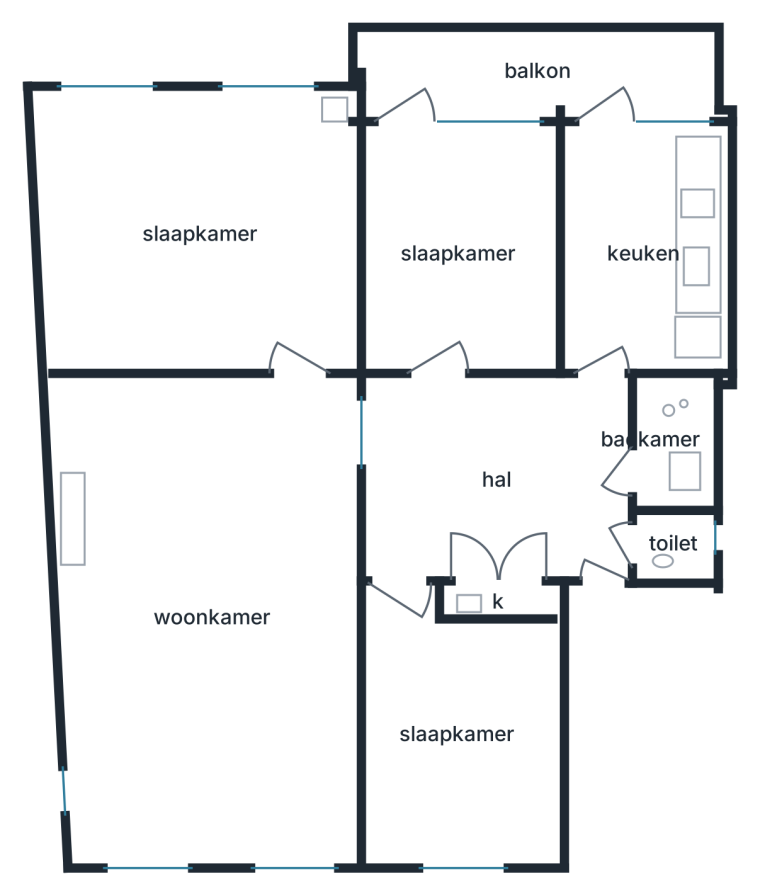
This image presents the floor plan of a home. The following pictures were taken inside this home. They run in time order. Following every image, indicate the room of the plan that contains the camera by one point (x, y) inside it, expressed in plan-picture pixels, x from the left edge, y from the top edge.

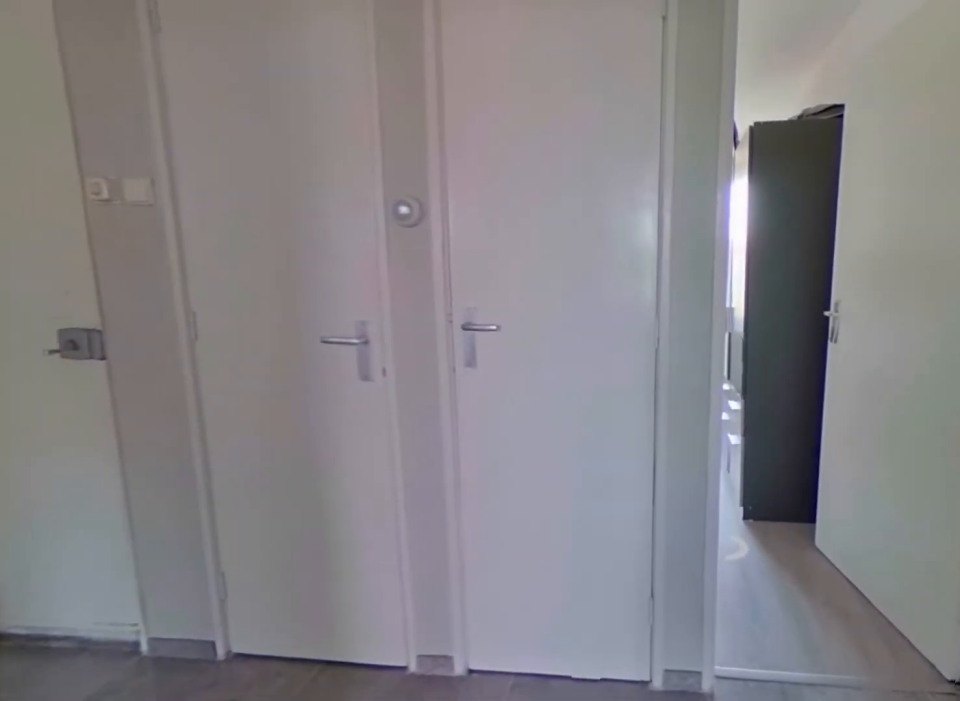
(494, 473)
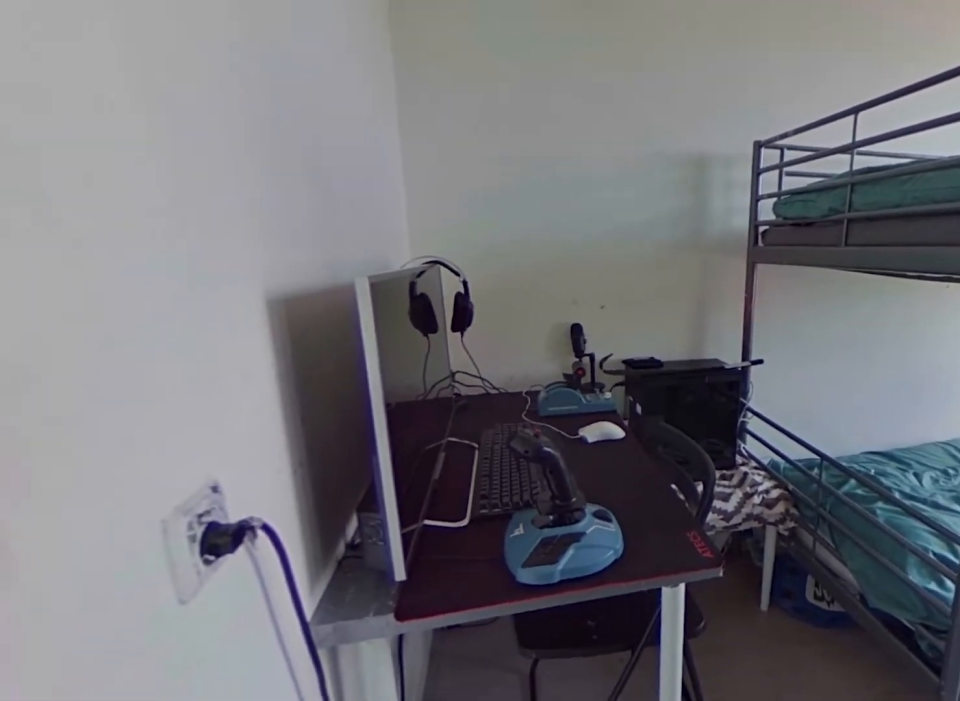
(457, 735)
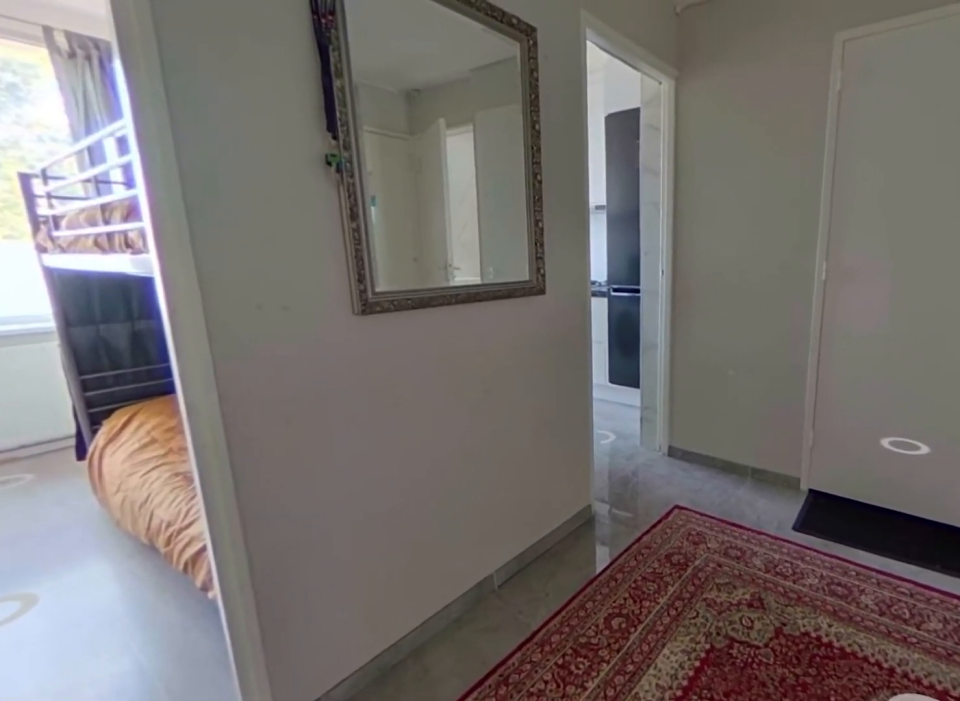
(494, 473)
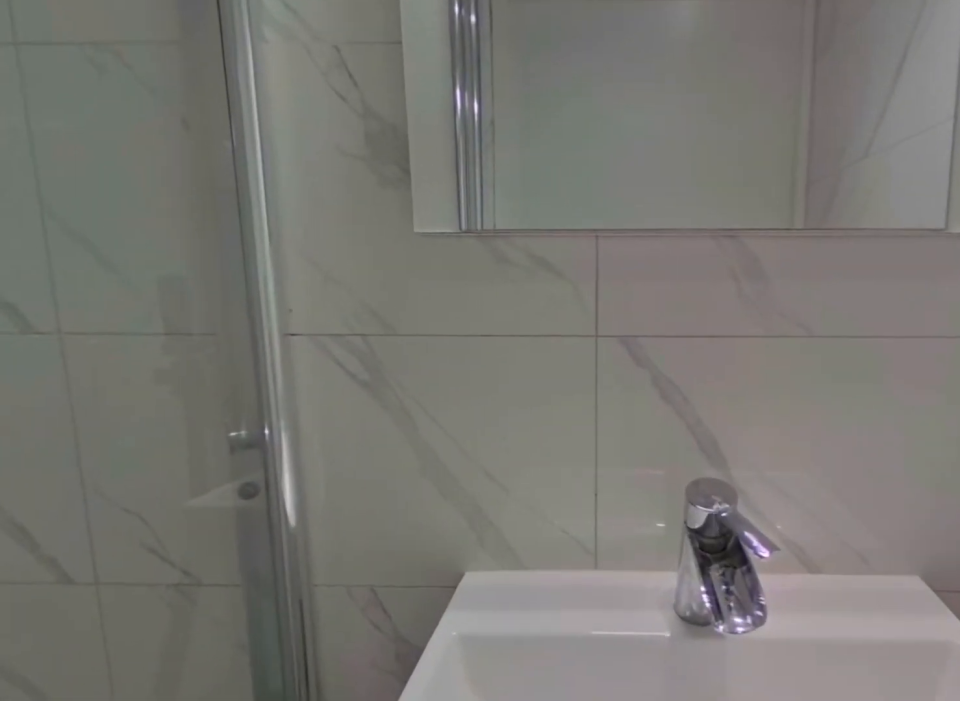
(671, 441)
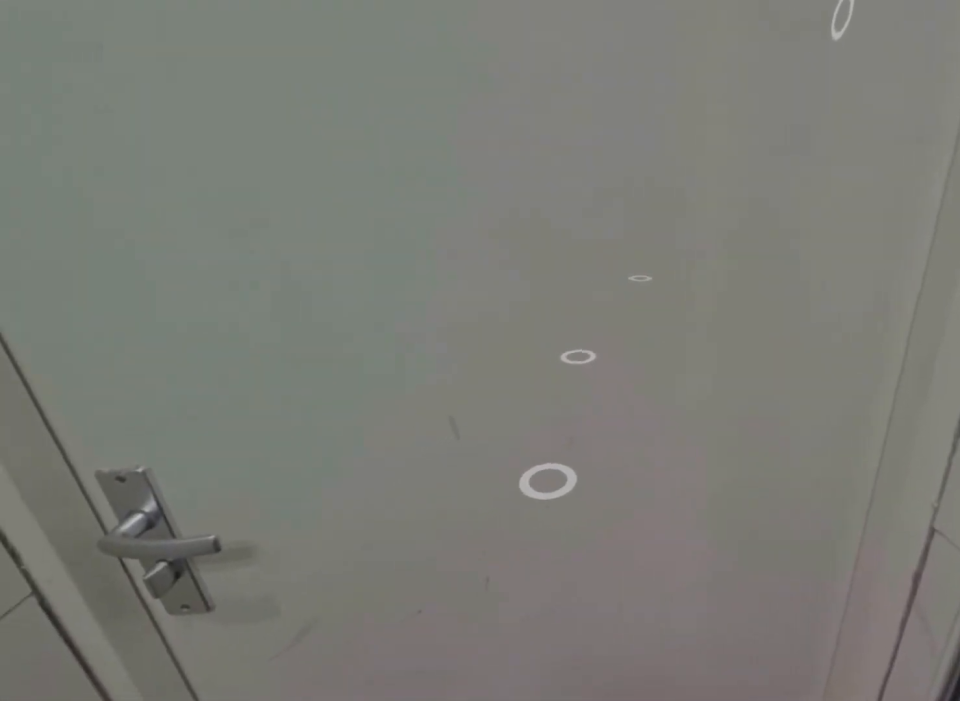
(671, 441)
